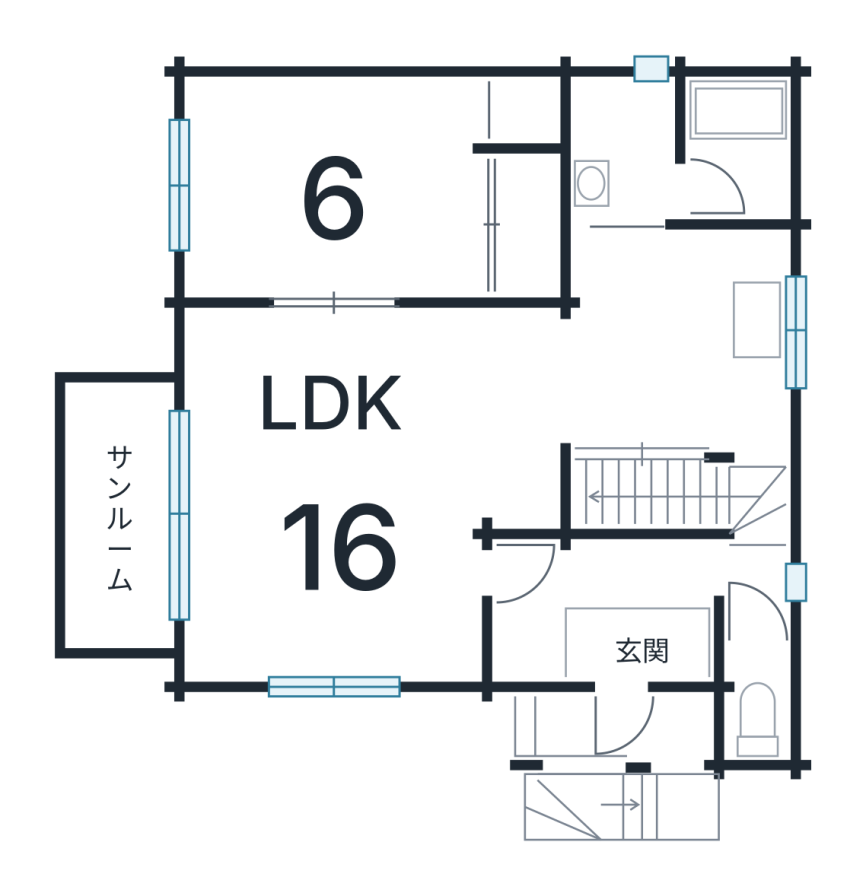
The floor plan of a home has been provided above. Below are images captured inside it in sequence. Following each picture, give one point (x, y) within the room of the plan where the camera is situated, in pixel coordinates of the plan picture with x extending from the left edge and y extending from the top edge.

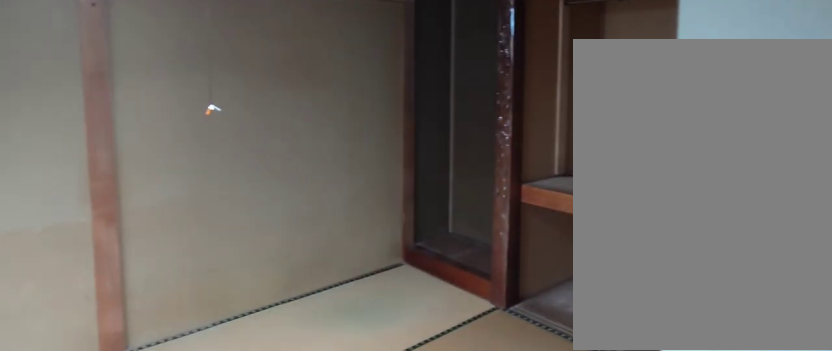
(337, 187)
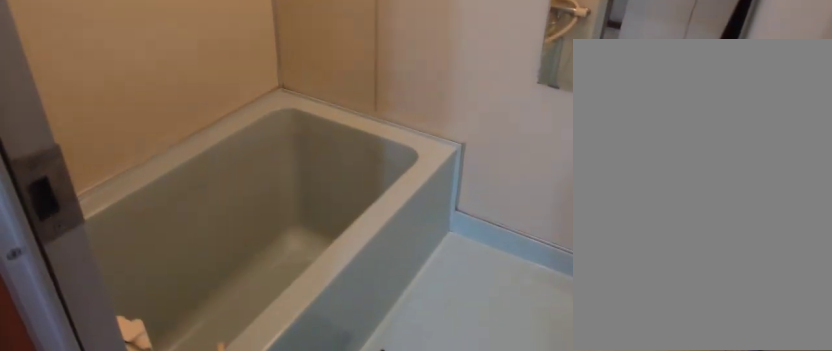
(732, 160)
